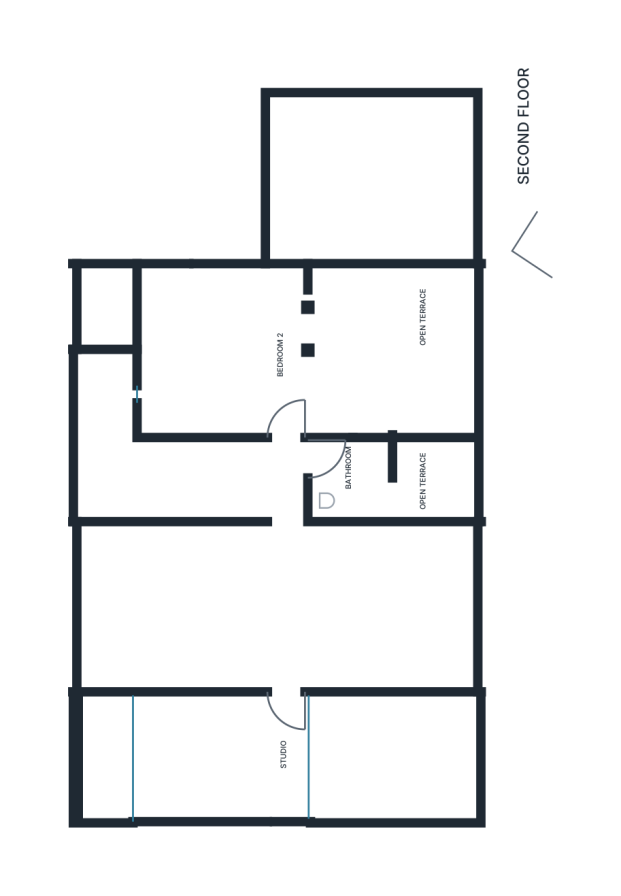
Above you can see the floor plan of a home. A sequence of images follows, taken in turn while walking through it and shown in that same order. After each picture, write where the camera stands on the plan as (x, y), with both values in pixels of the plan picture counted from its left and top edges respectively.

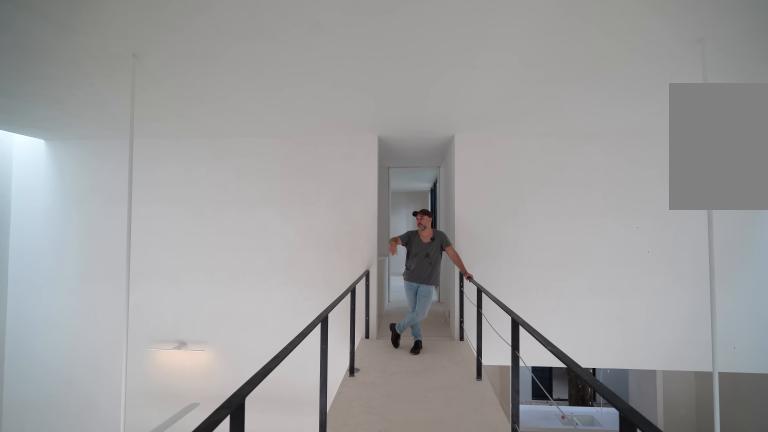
(277, 640)
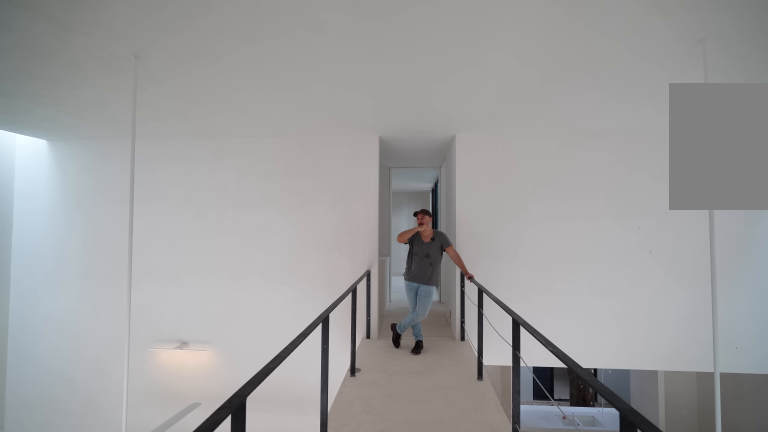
(277, 636)
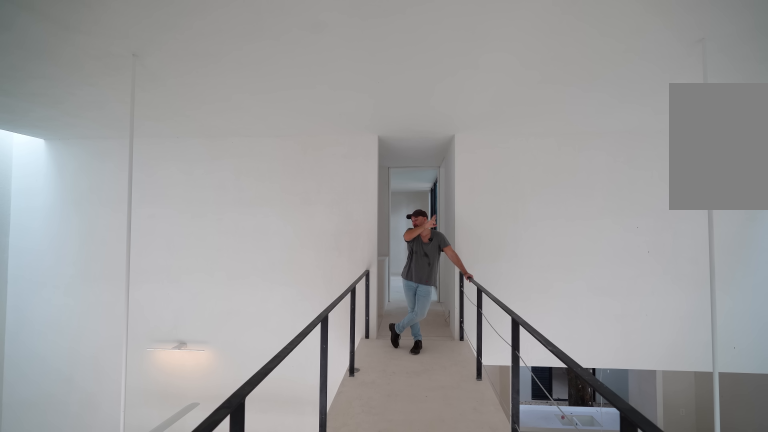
(277, 637)
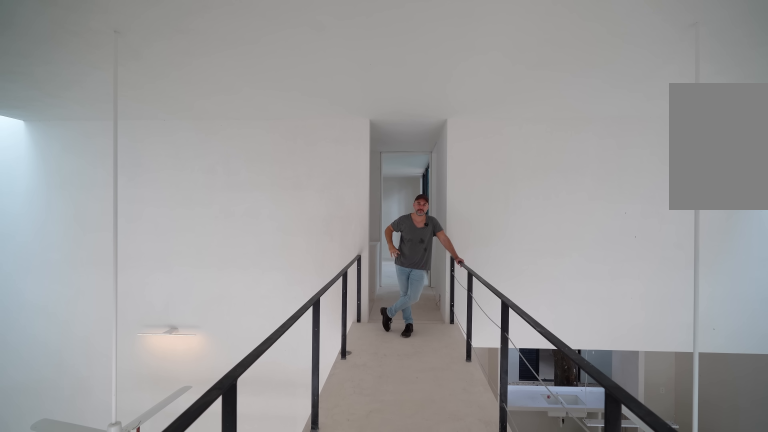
(277, 636)
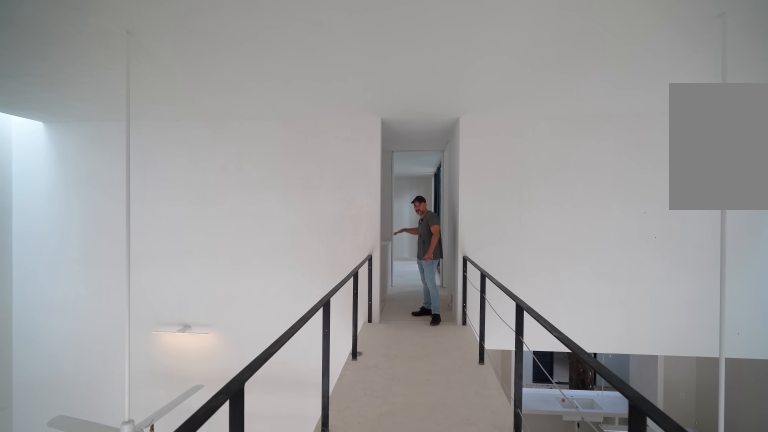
(276, 637)
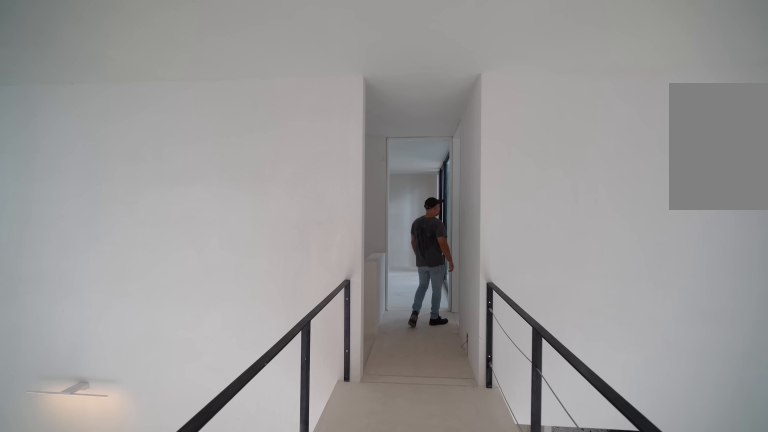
(276, 637)
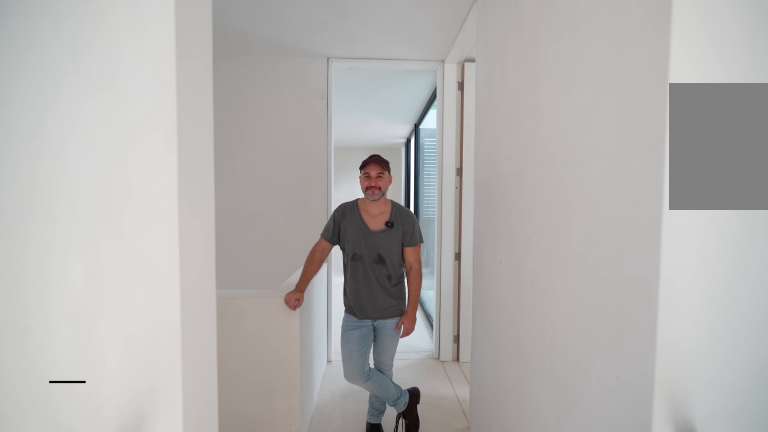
(285, 530)
